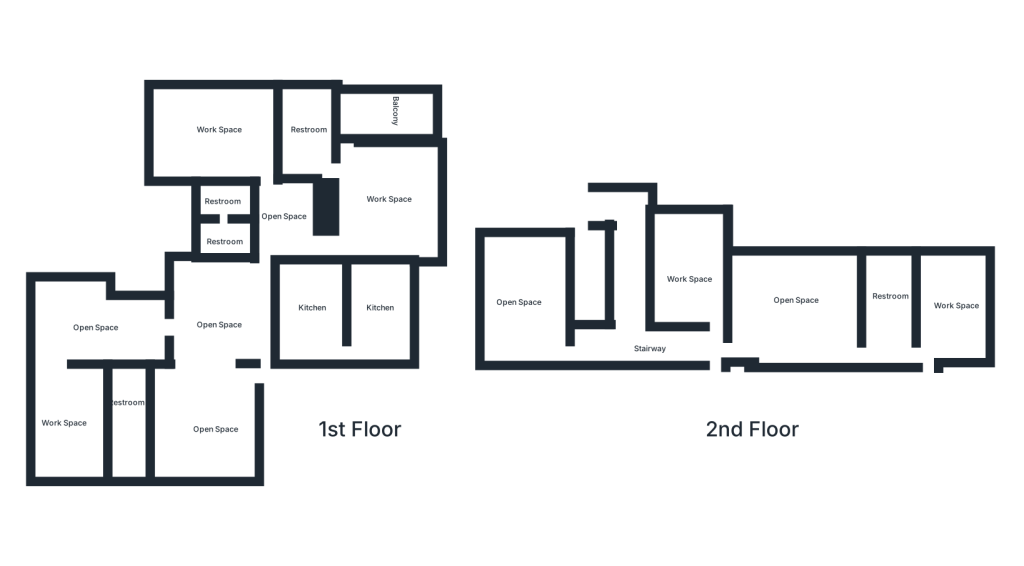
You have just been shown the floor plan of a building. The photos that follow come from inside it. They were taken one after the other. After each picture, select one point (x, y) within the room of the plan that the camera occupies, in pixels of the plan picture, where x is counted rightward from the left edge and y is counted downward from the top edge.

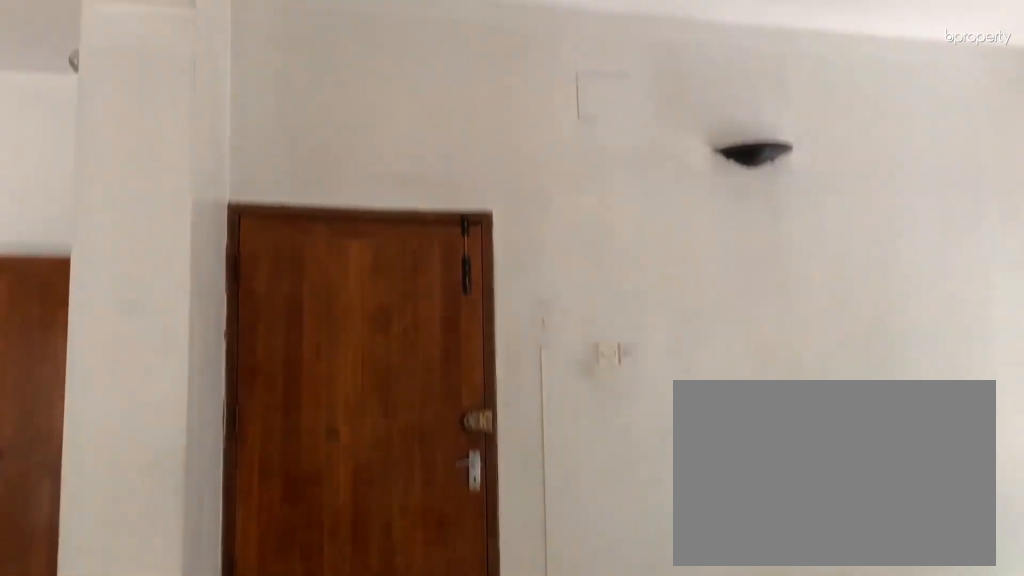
(202, 422)
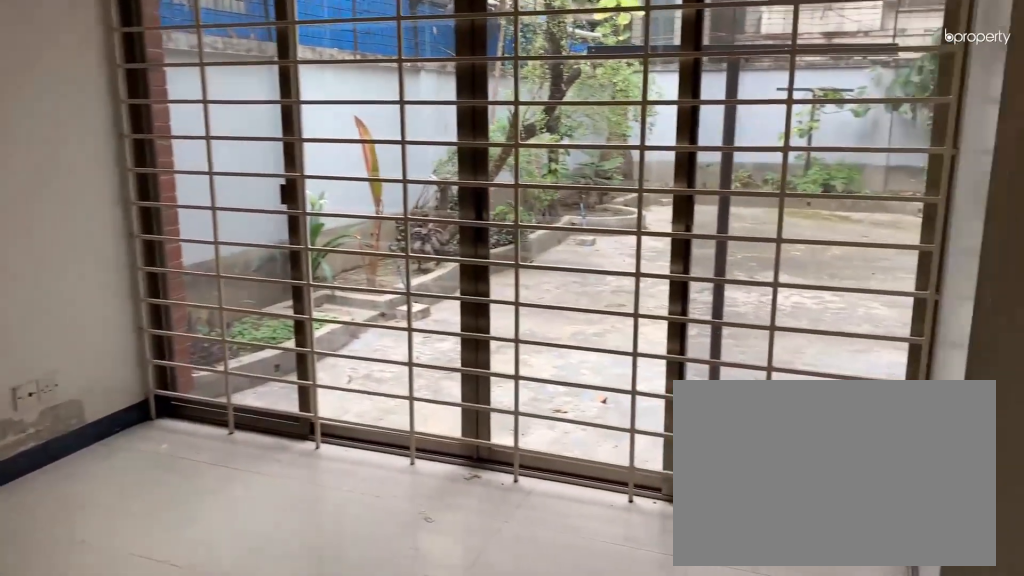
(90, 328)
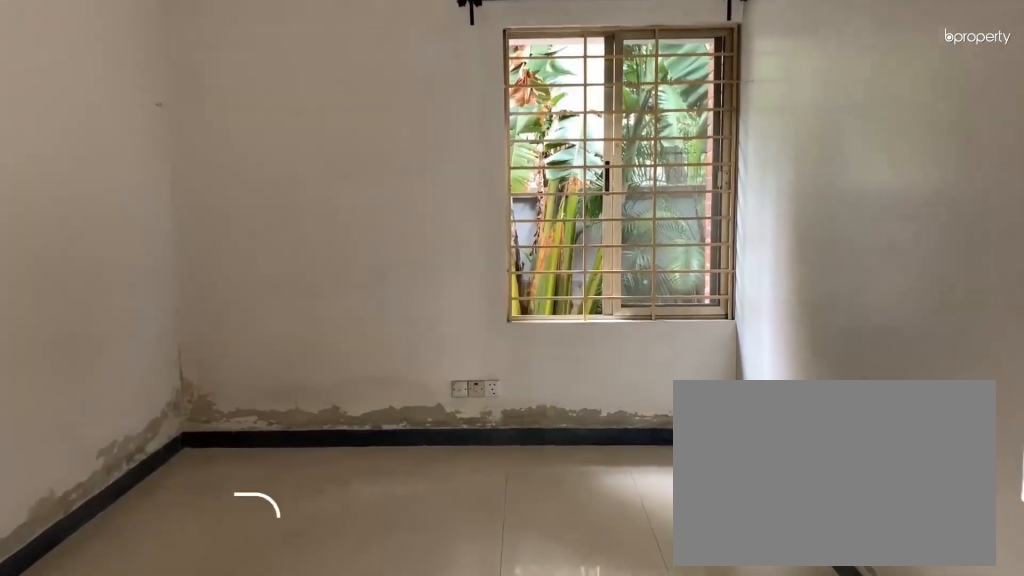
(70, 425)
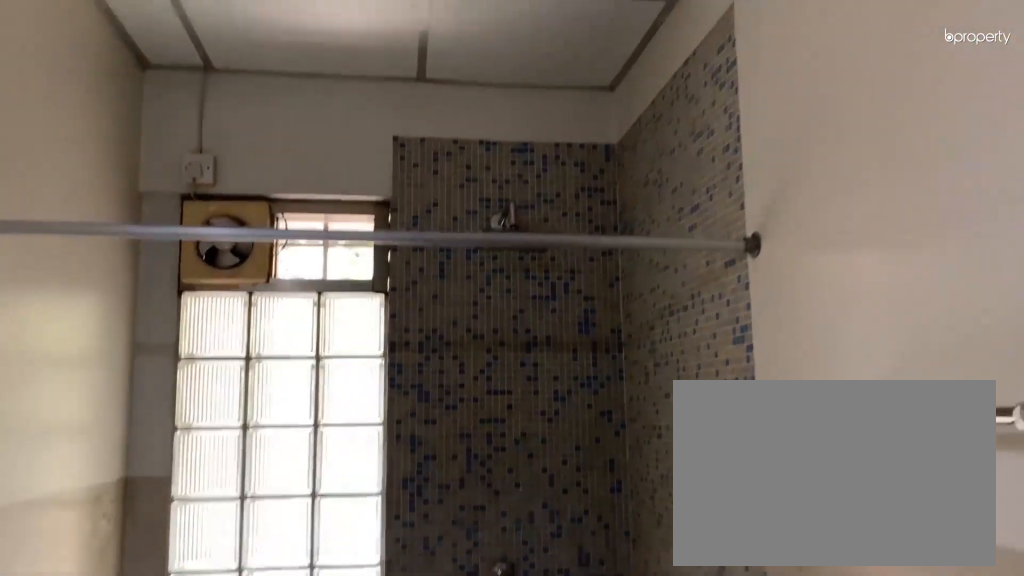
(131, 411)
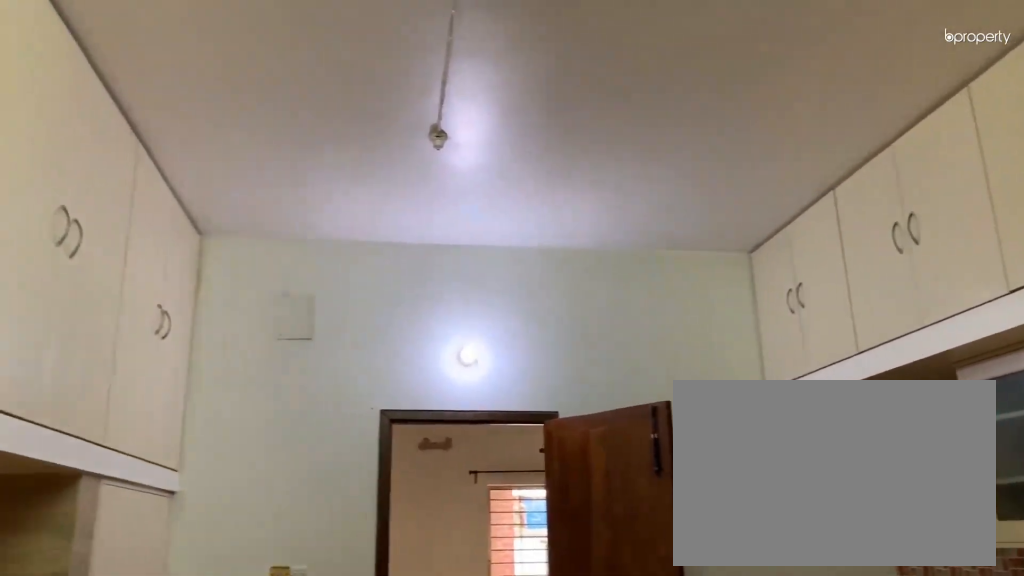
(310, 319)
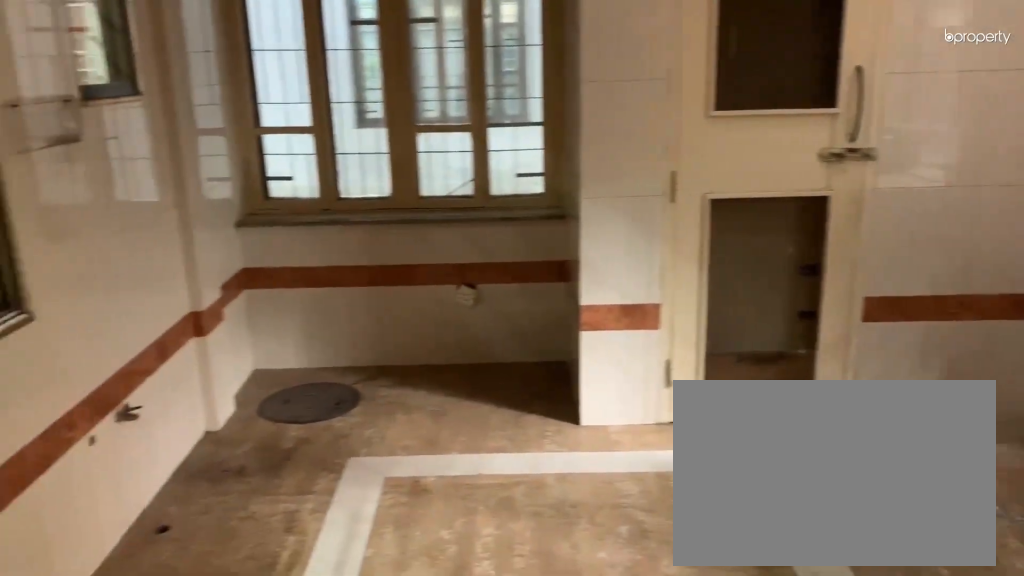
(382, 318)
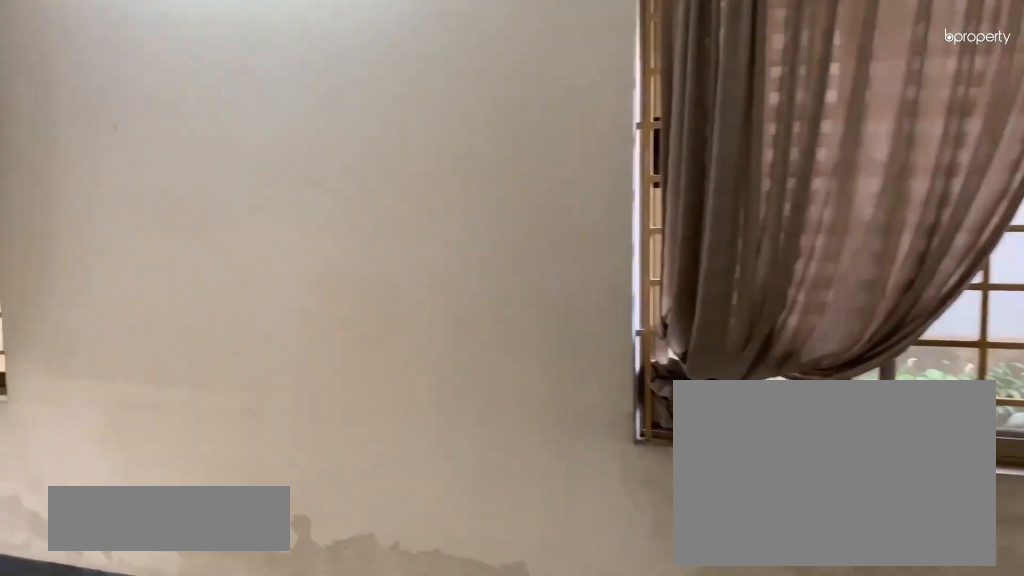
(219, 142)
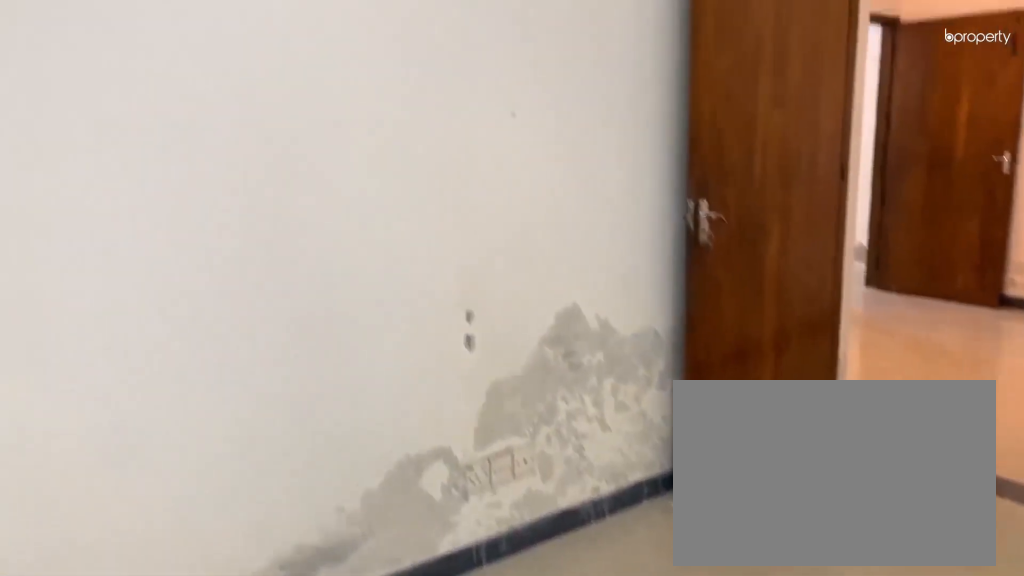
(219, 142)
